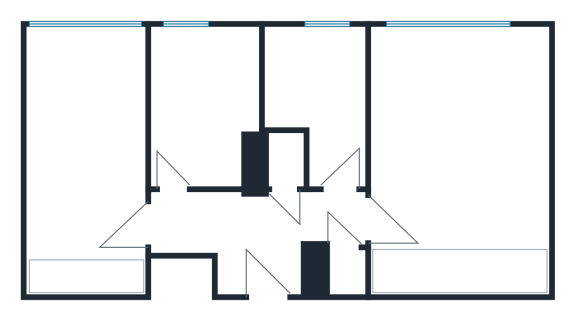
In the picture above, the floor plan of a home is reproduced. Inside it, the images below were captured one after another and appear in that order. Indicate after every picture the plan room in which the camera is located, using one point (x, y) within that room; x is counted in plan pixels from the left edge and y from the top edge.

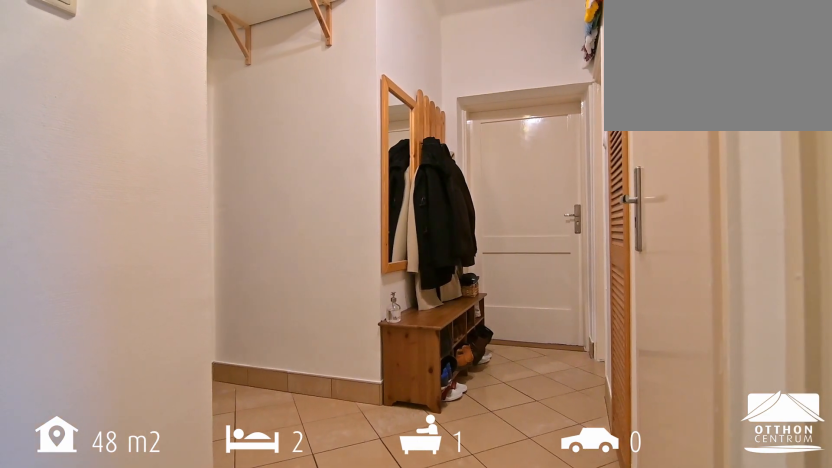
(249, 229)
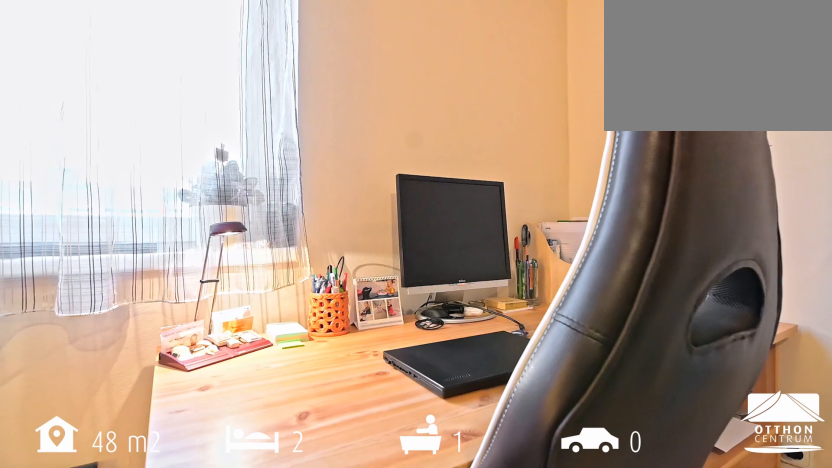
(455, 152)
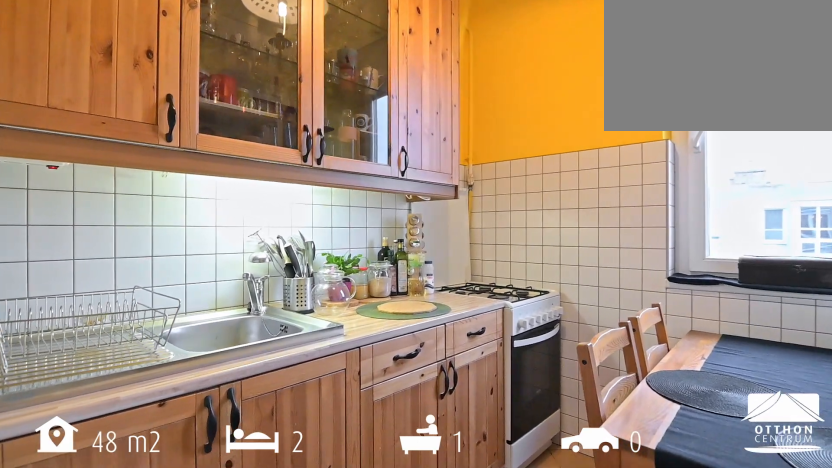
(321, 80)
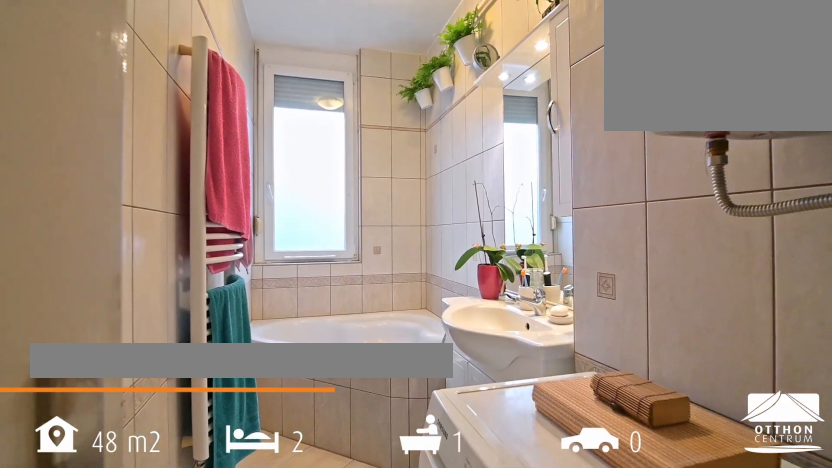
(207, 95)
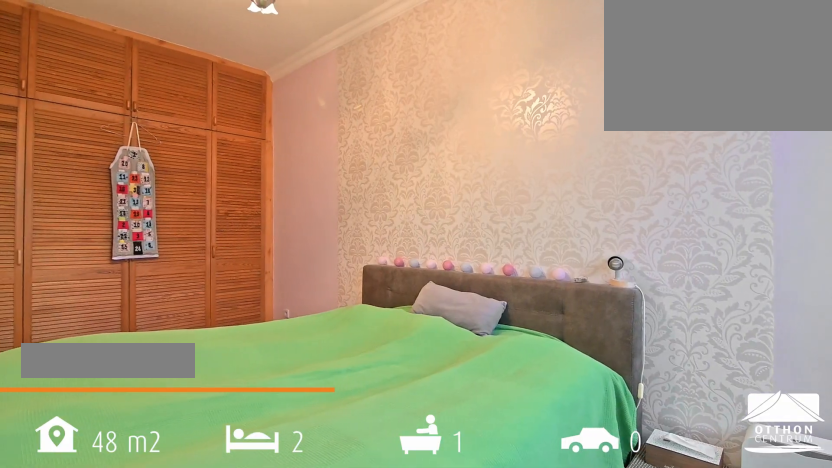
(89, 152)
